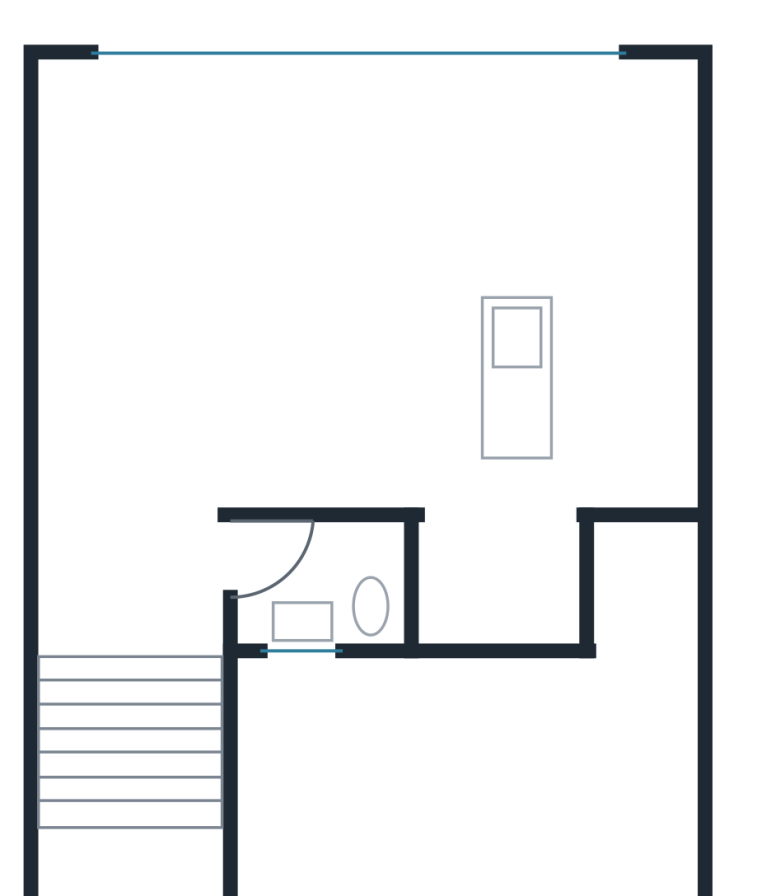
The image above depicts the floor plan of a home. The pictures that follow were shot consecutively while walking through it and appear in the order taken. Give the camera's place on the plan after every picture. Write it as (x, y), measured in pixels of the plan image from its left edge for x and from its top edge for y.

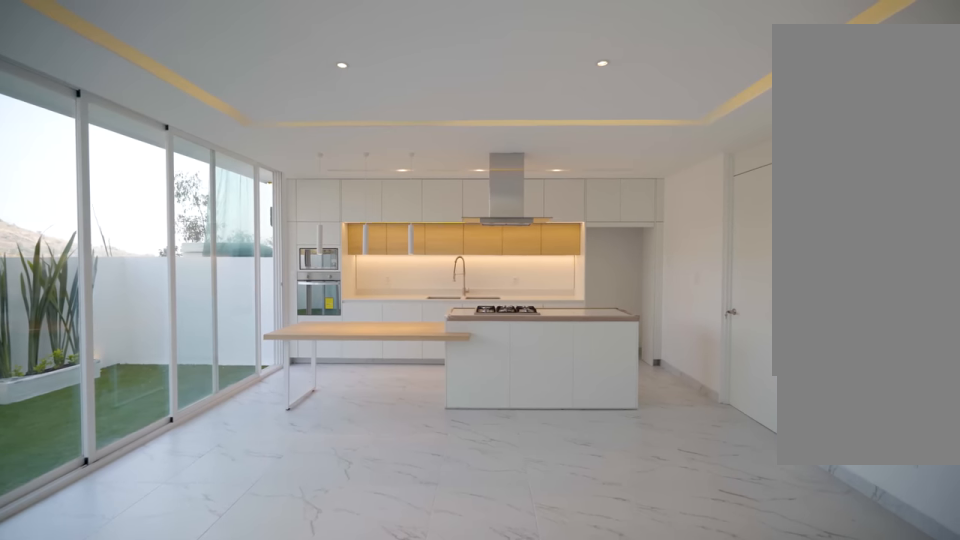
(178, 284)
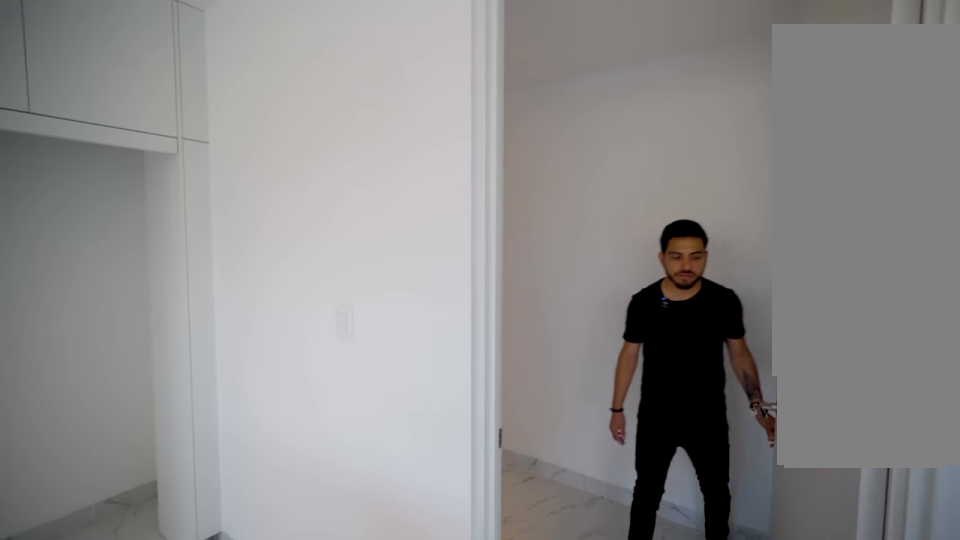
(449, 452)
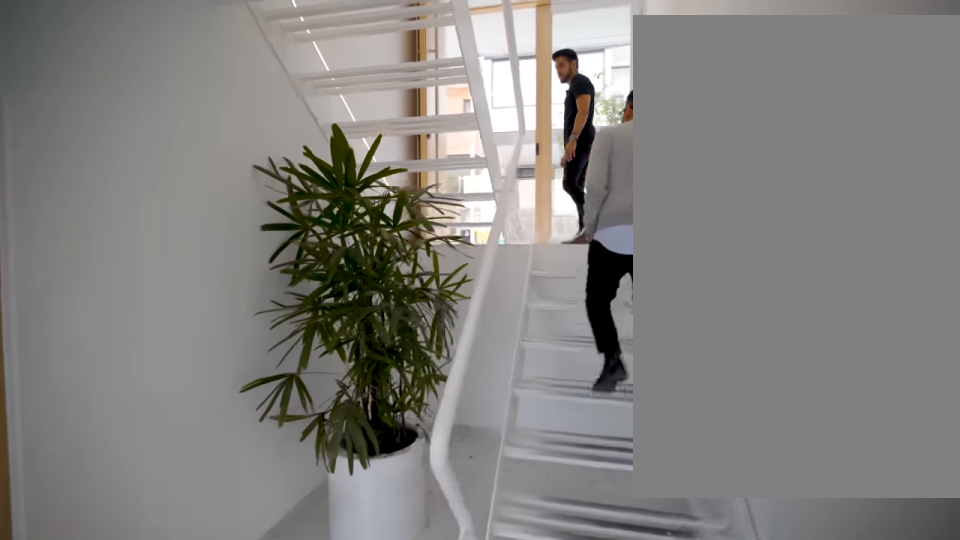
(93, 586)
